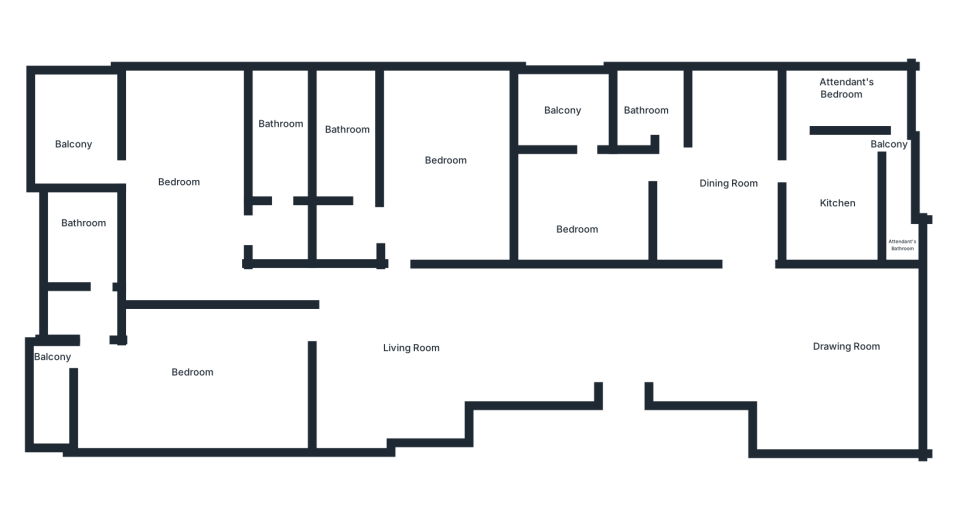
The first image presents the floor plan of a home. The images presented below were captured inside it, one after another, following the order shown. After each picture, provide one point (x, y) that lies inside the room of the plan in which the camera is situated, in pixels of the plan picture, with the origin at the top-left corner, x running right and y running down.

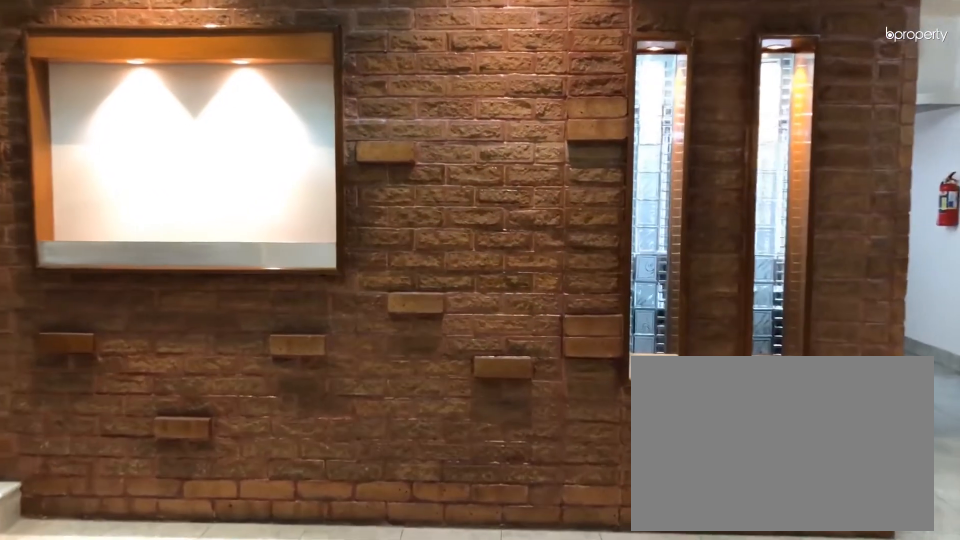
(629, 347)
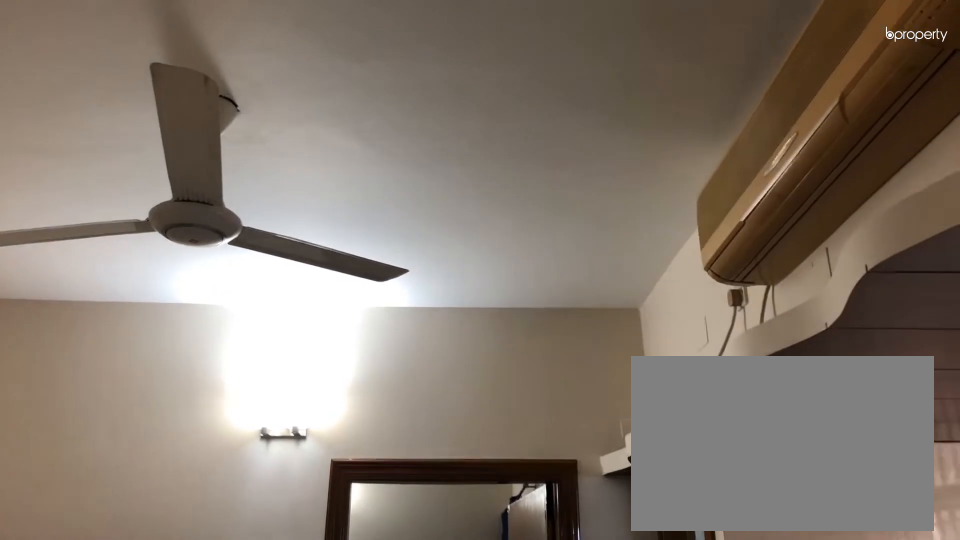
(733, 175)
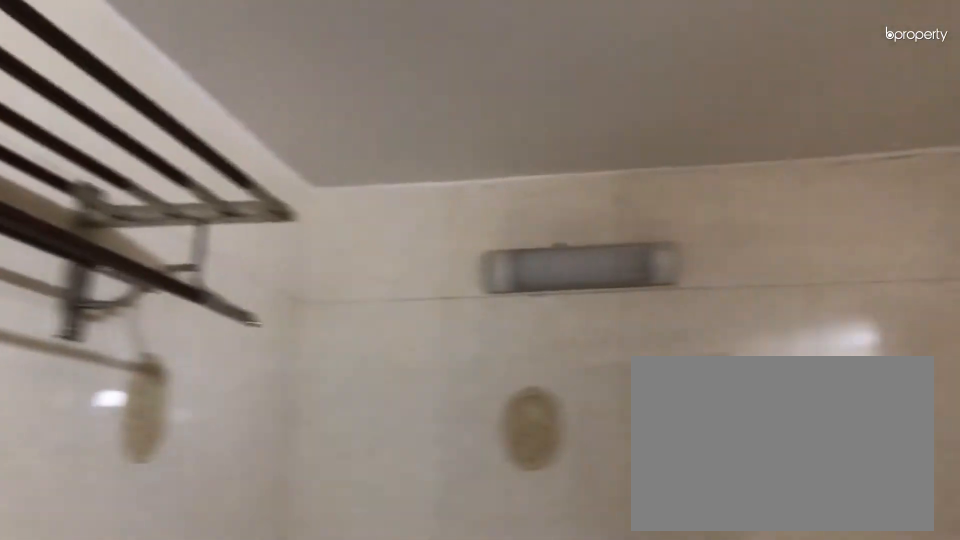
(659, 112)
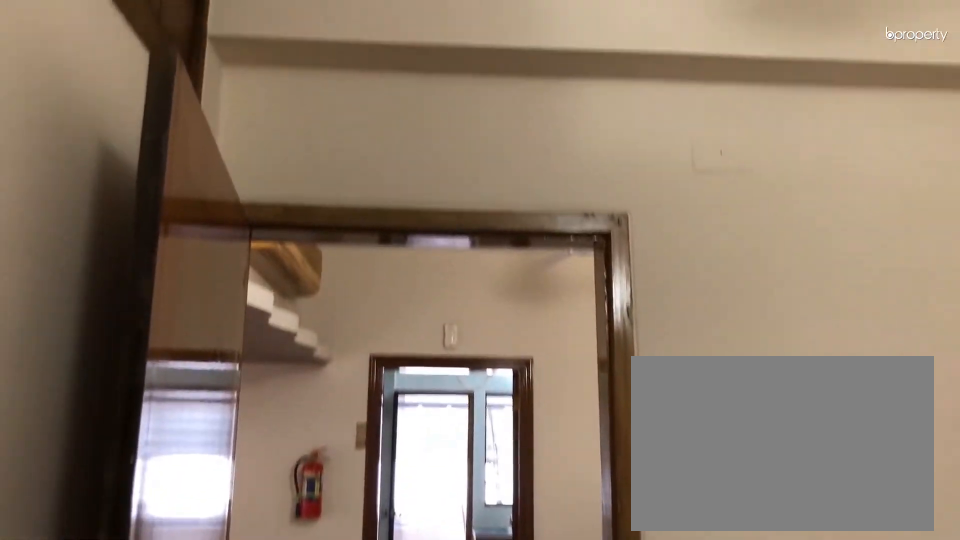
(603, 181)
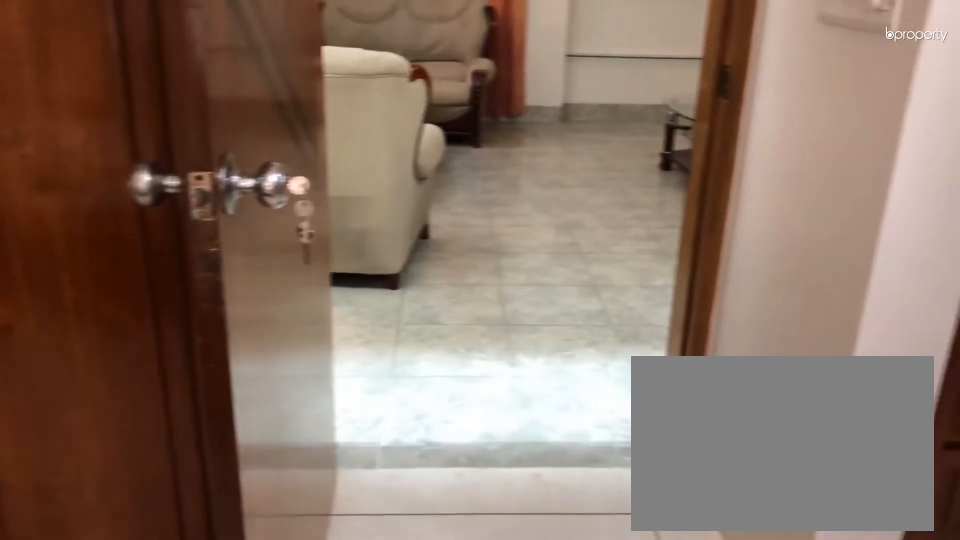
(432, 167)
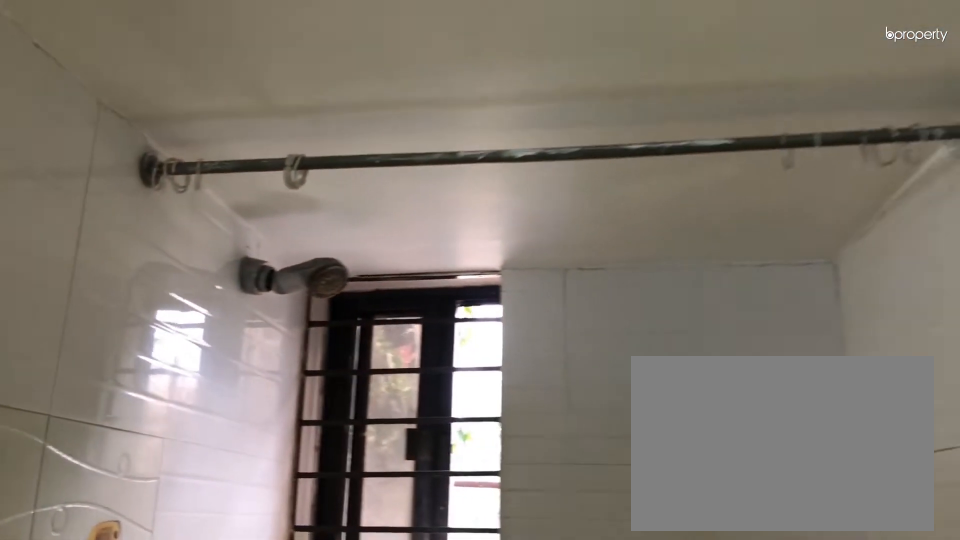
(356, 145)
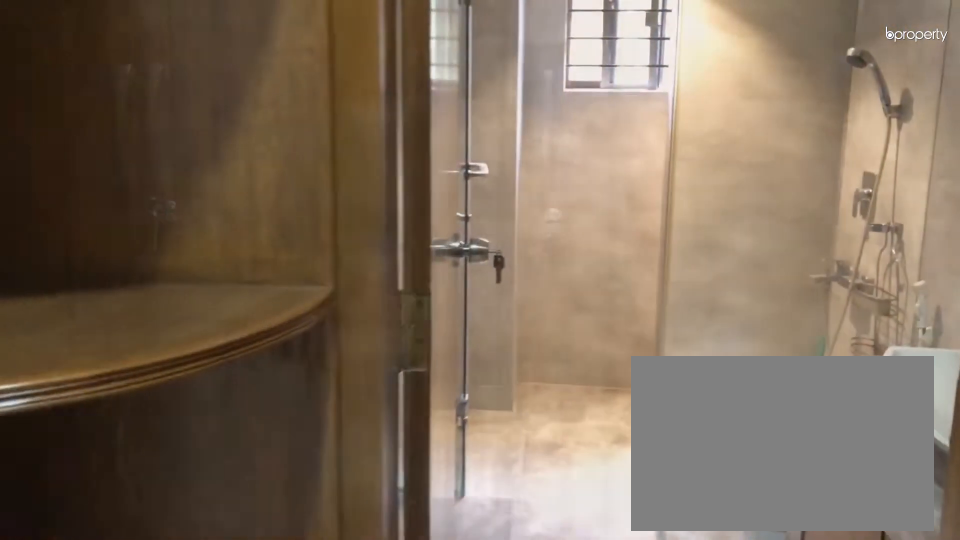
(279, 145)
